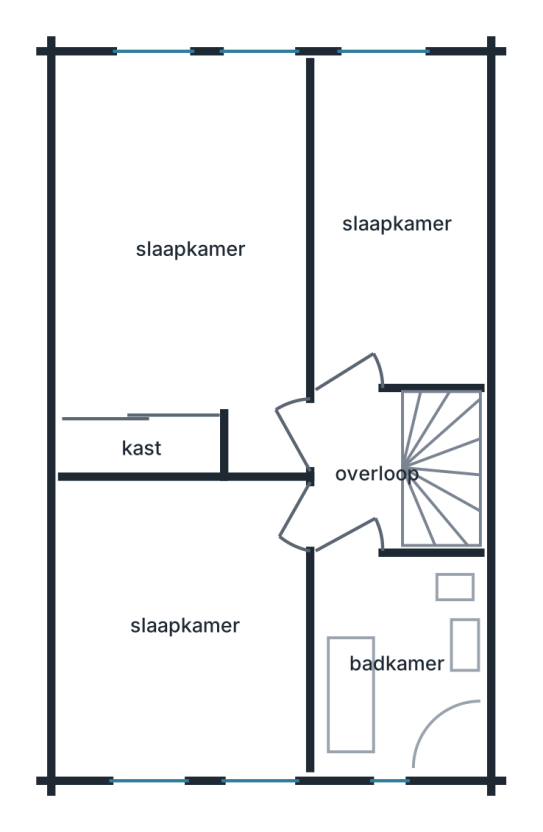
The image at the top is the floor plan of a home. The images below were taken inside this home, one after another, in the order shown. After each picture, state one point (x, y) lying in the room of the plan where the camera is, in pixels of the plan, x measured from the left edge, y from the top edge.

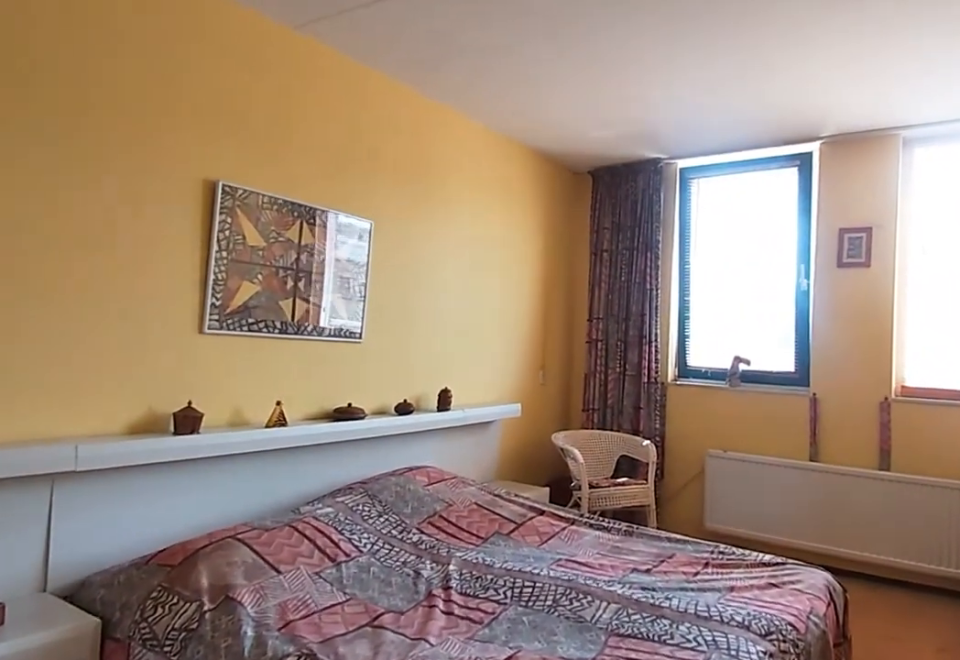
(150, 303)
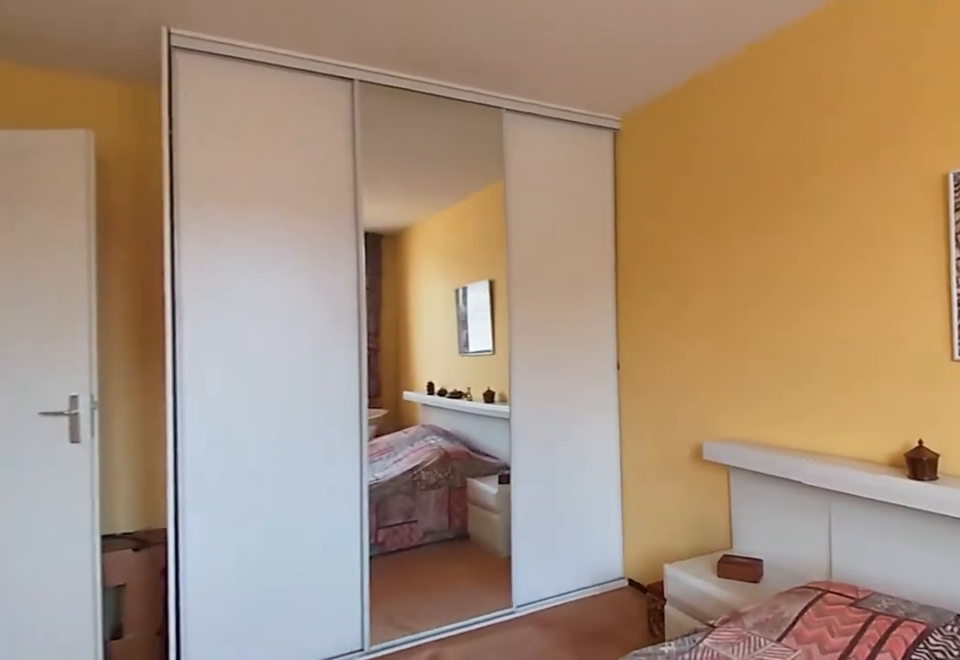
(150, 303)
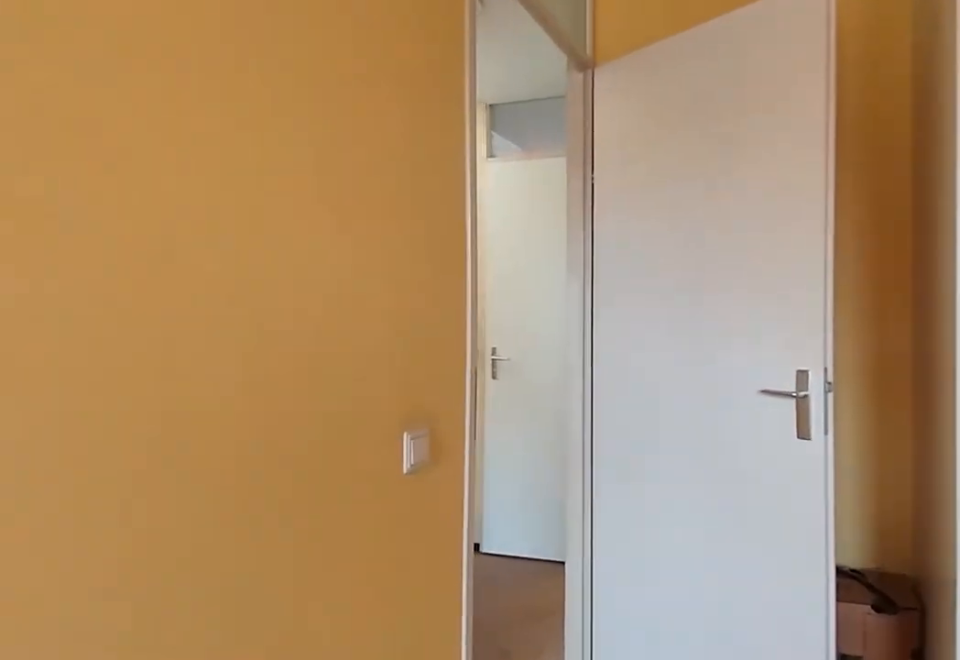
(150, 303)
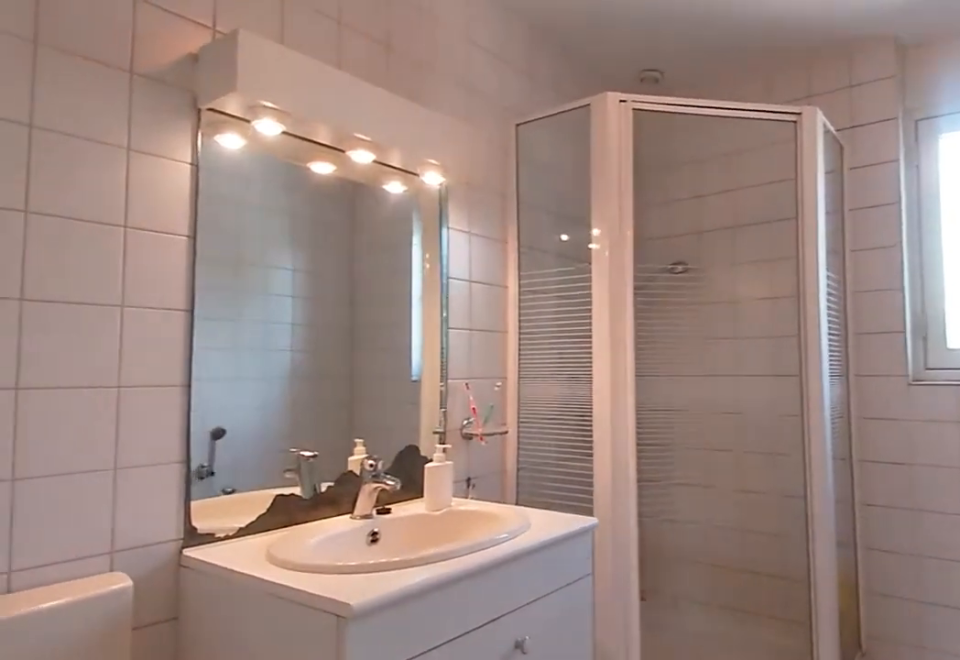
(397, 666)
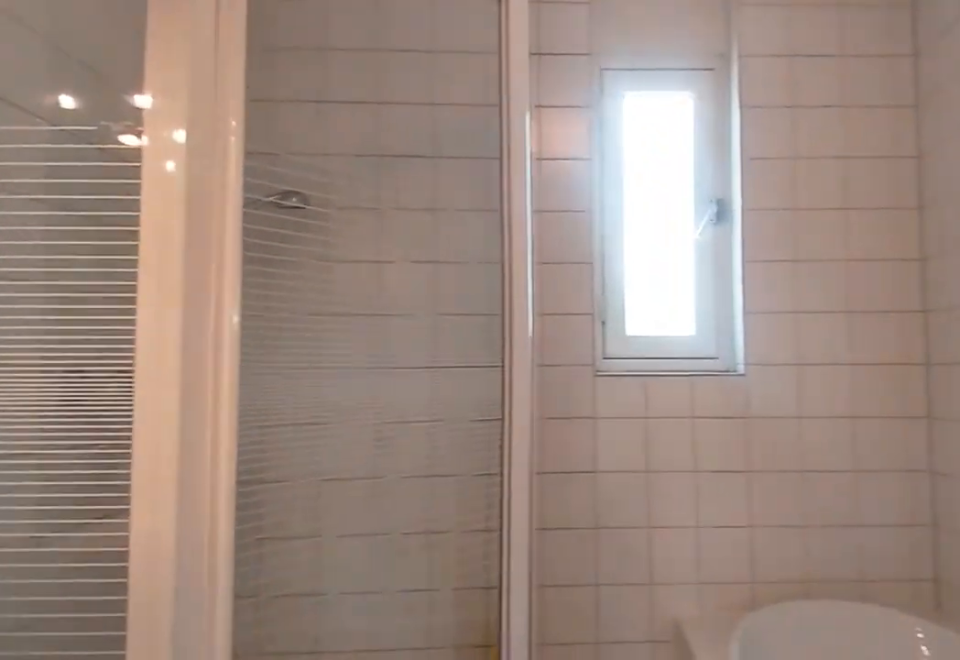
(397, 666)
